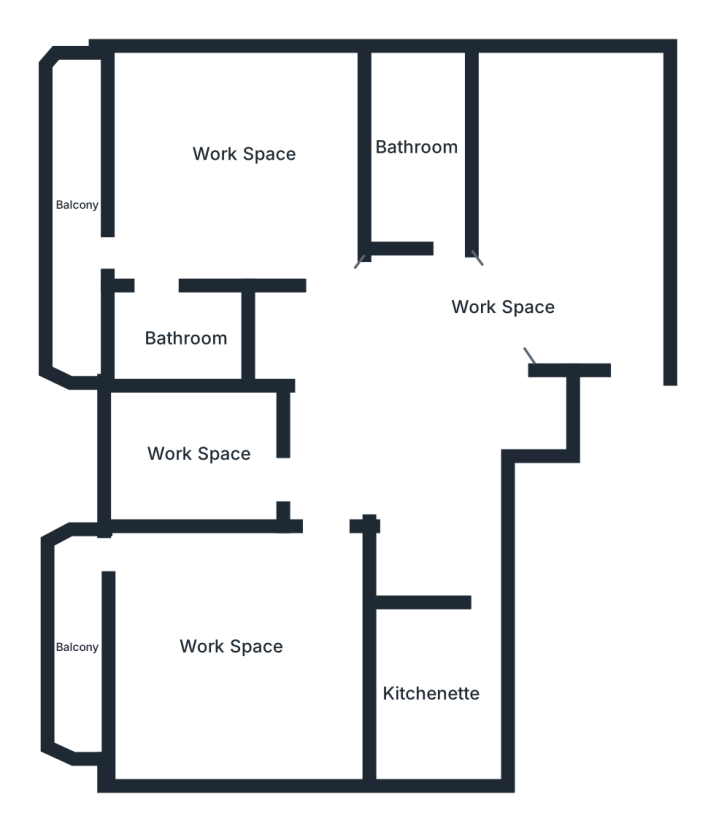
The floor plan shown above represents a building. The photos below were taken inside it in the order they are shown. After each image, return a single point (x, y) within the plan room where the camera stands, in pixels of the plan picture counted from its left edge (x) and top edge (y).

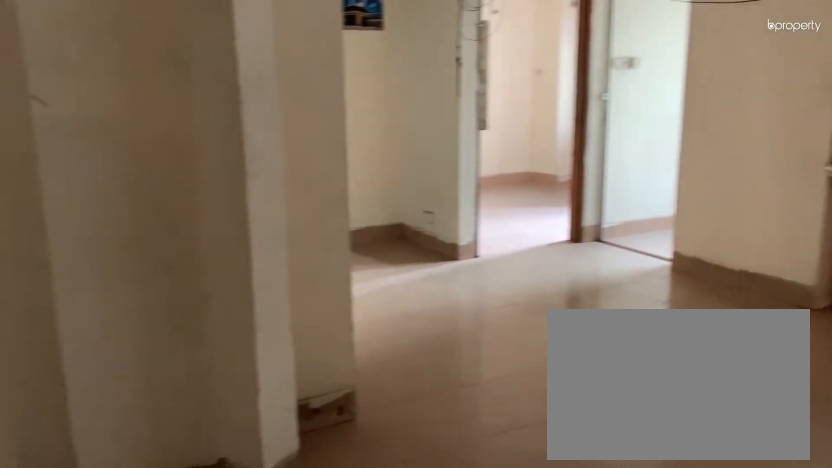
(510, 305)
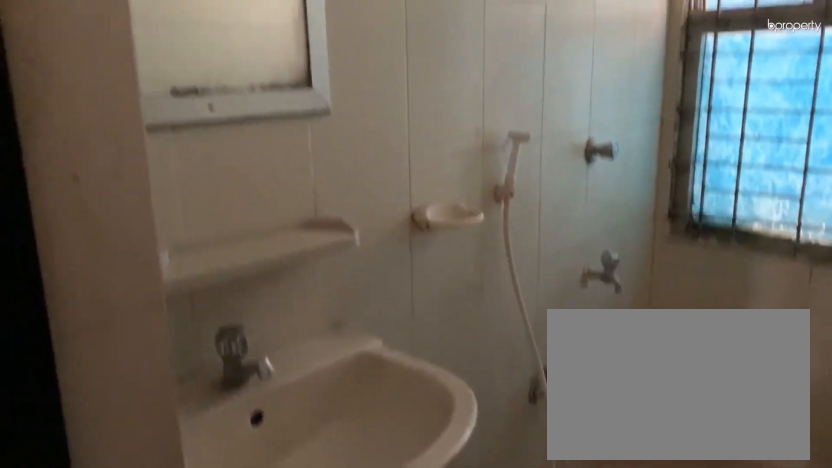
(416, 148)
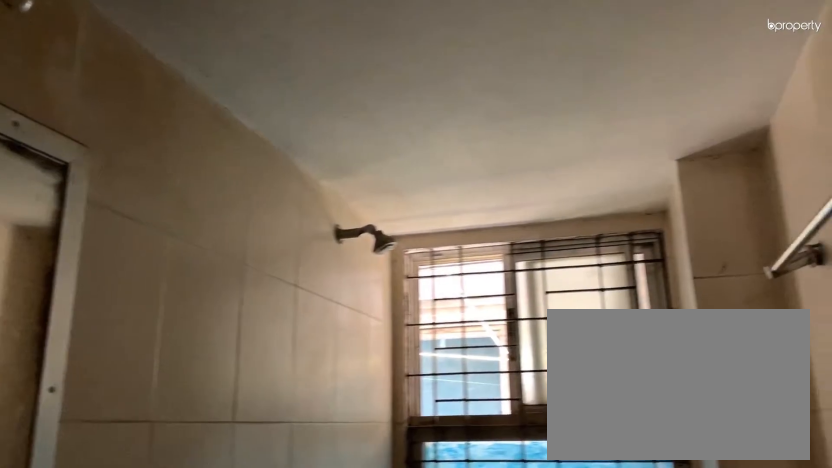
(416, 148)
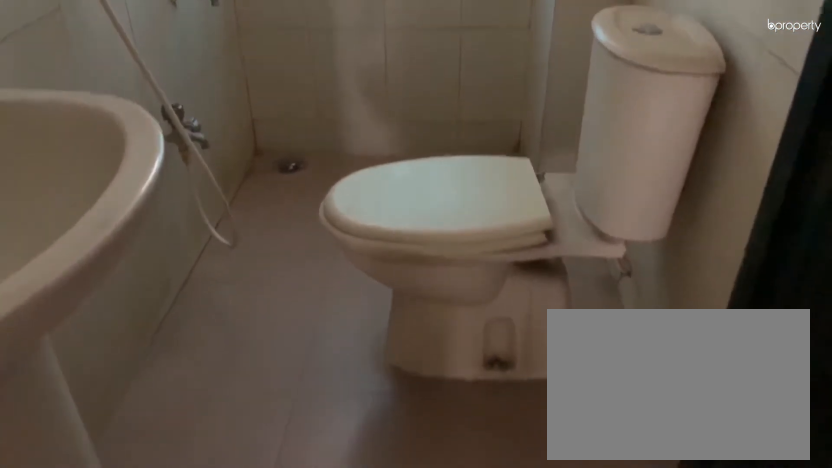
(416, 148)
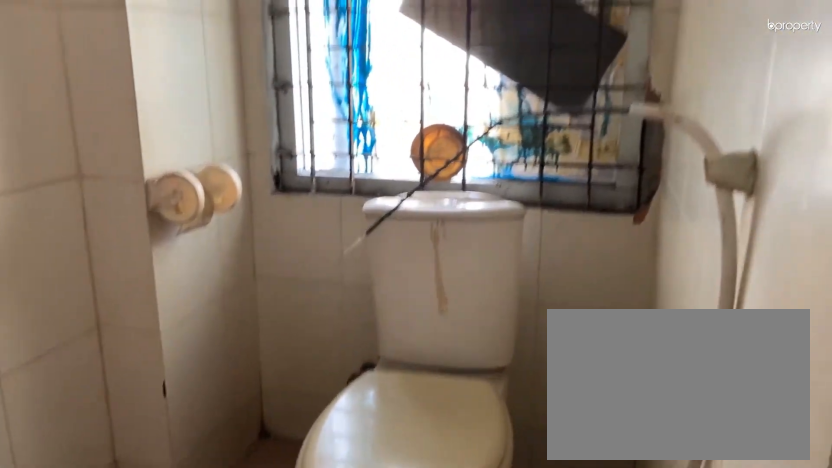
(187, 338)
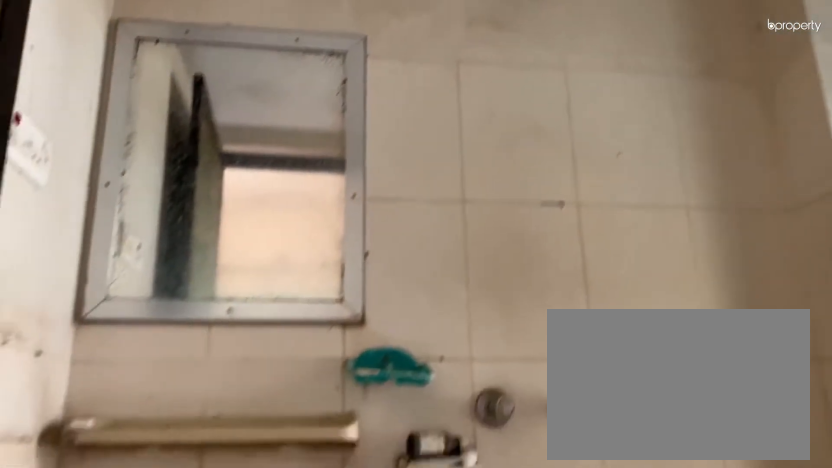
(187, 338)
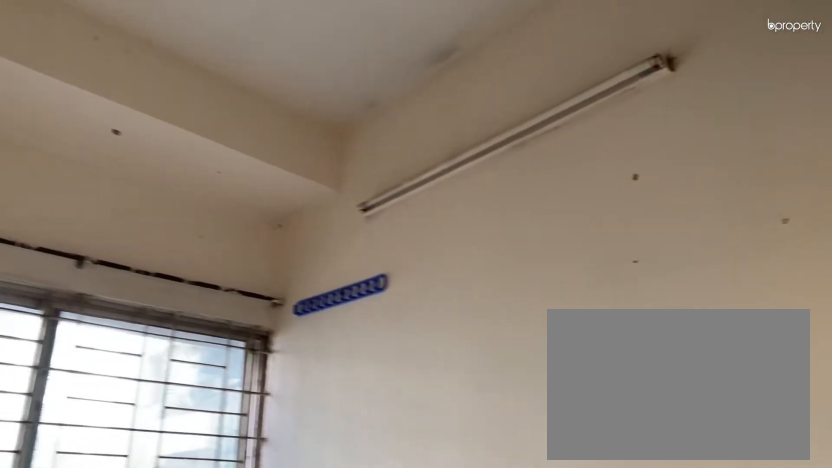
(198, 454)
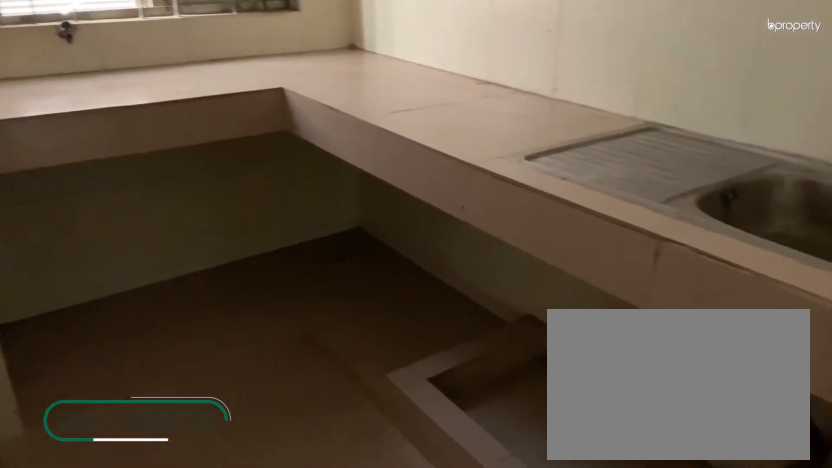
(433, 694)
